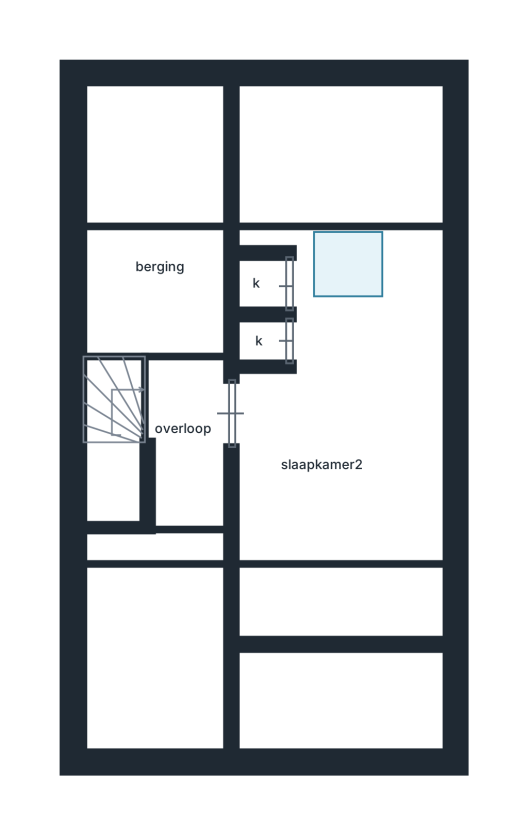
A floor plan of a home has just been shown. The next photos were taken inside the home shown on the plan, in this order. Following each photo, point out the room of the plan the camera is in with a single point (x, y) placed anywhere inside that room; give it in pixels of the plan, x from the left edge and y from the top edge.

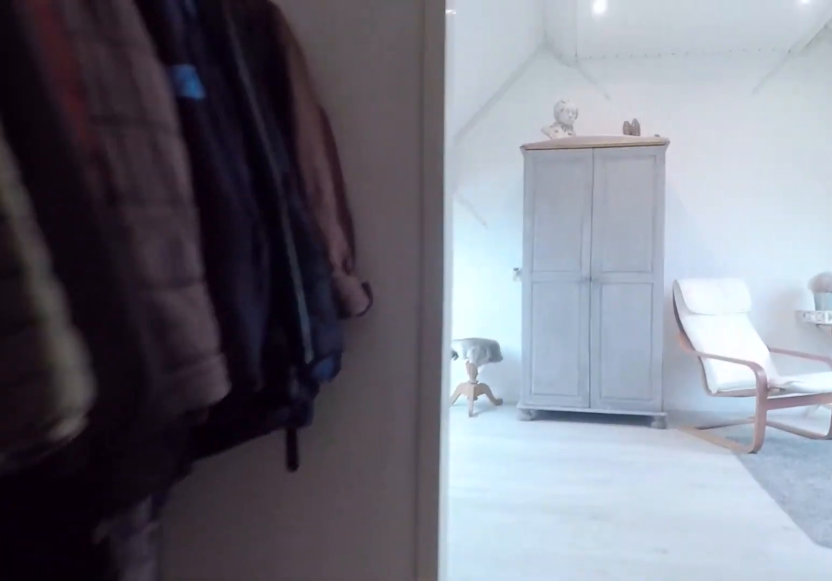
(188, 471)
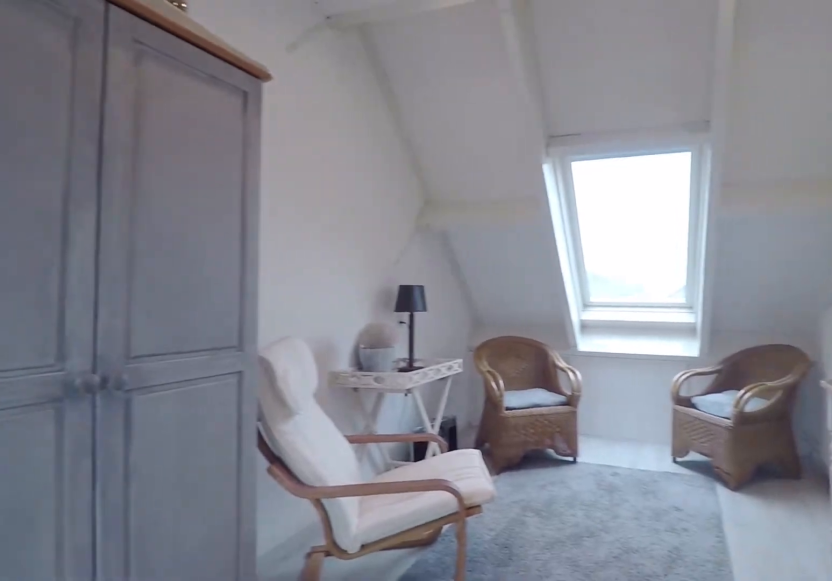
(357, 485)
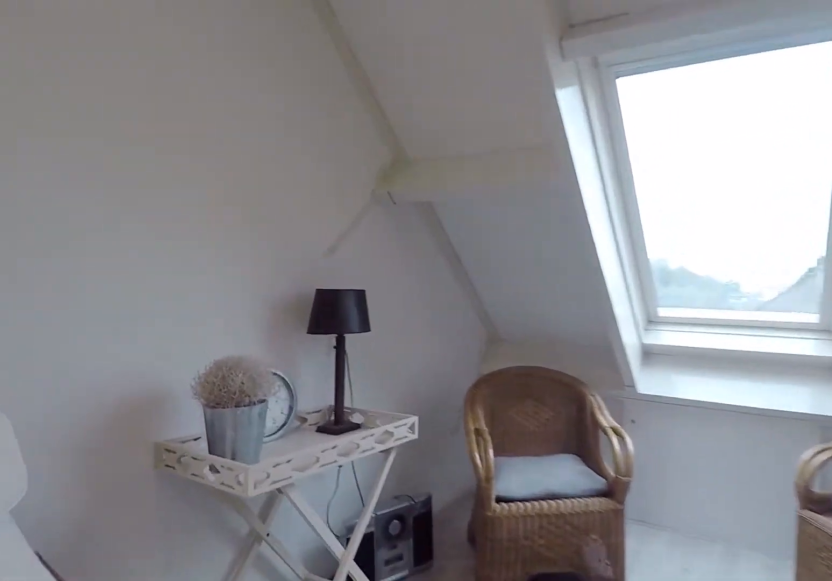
(357, 485)
